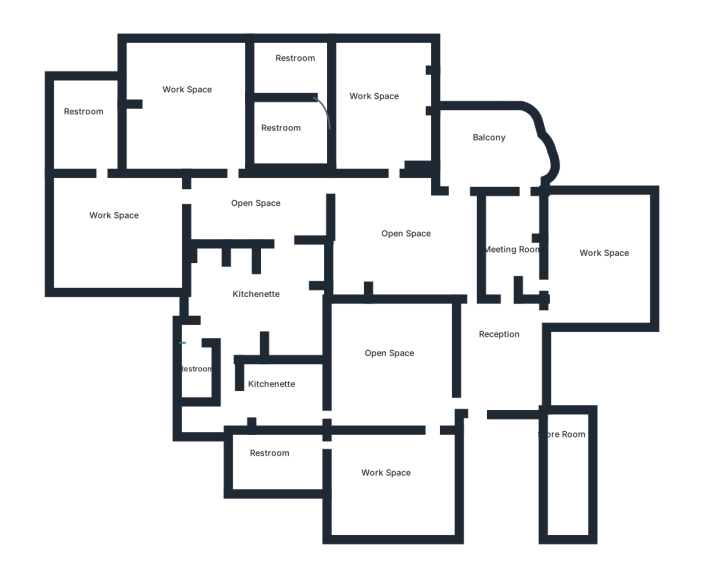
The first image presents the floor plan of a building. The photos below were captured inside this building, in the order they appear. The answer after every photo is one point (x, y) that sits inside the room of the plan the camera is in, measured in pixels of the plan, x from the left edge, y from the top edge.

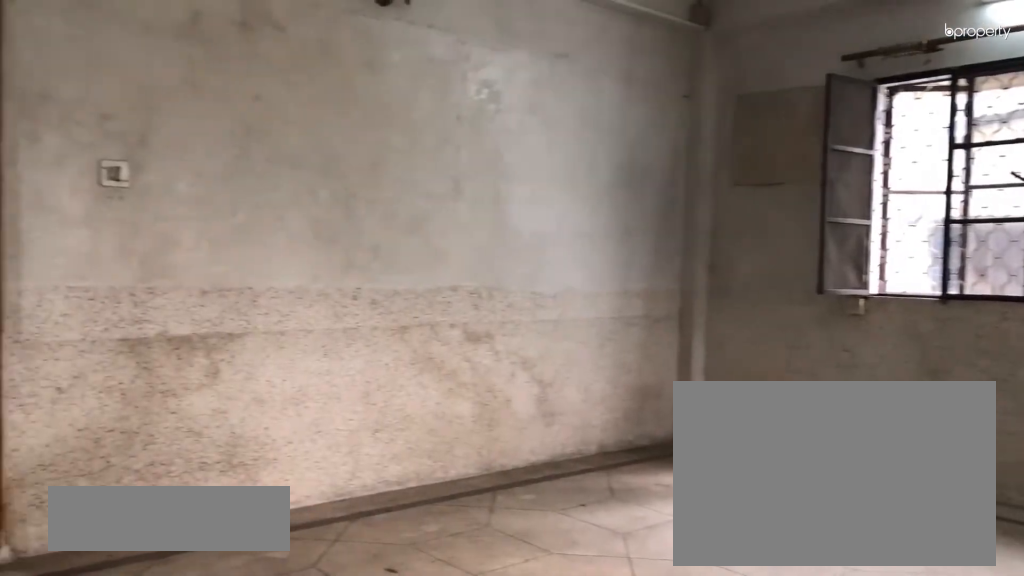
(387, 104)
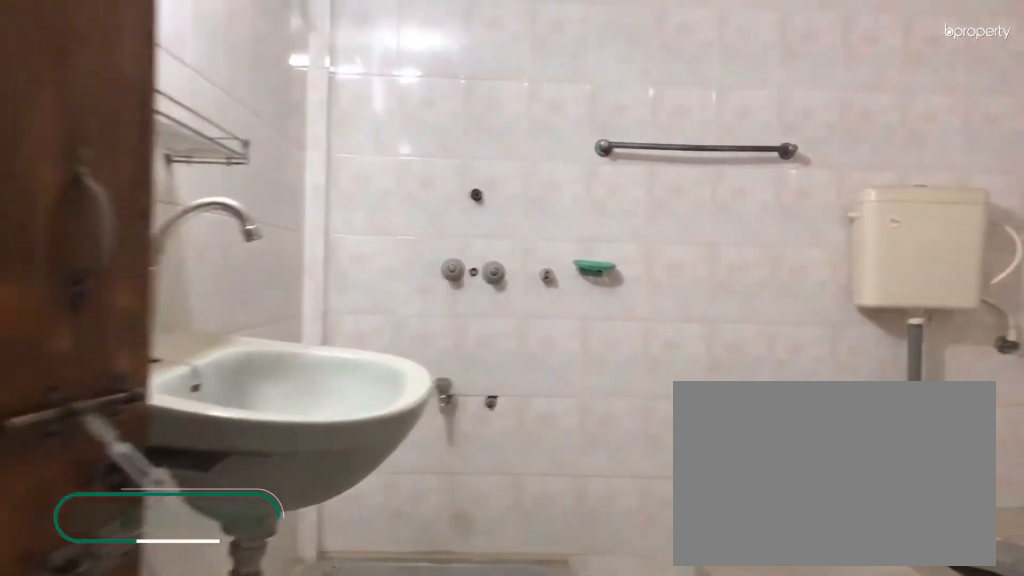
(295, 129)
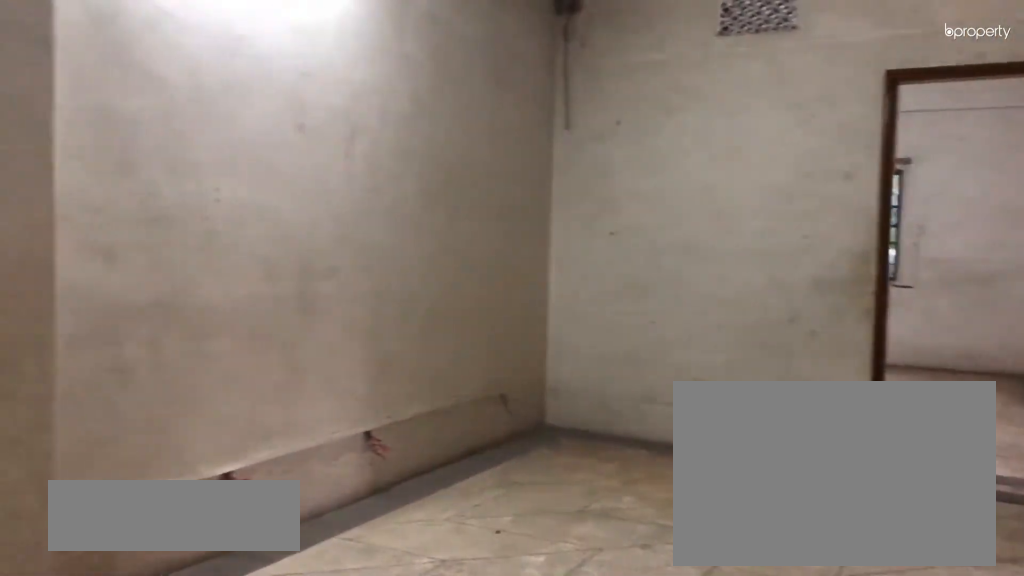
(249, 207)
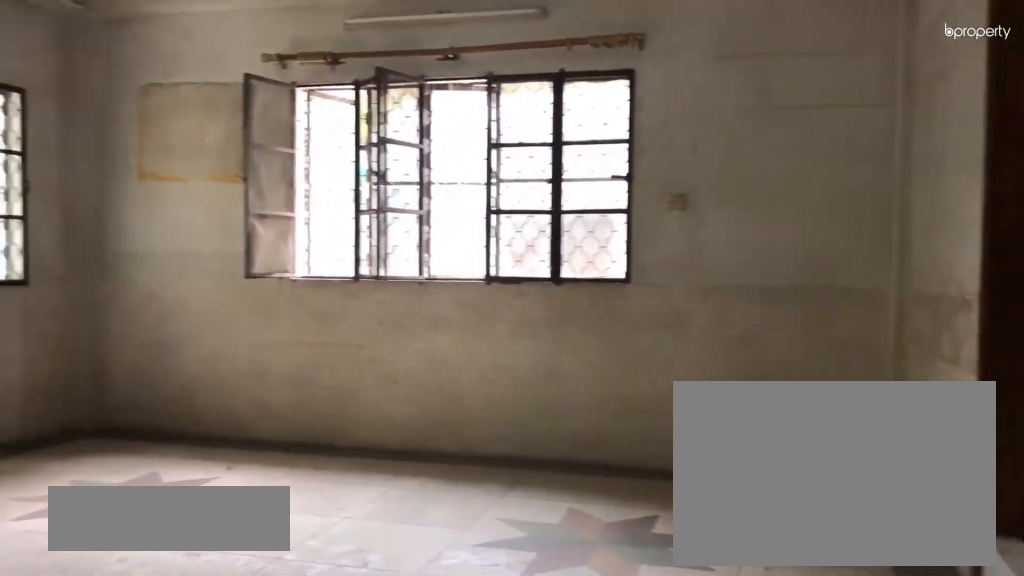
(189, 89)
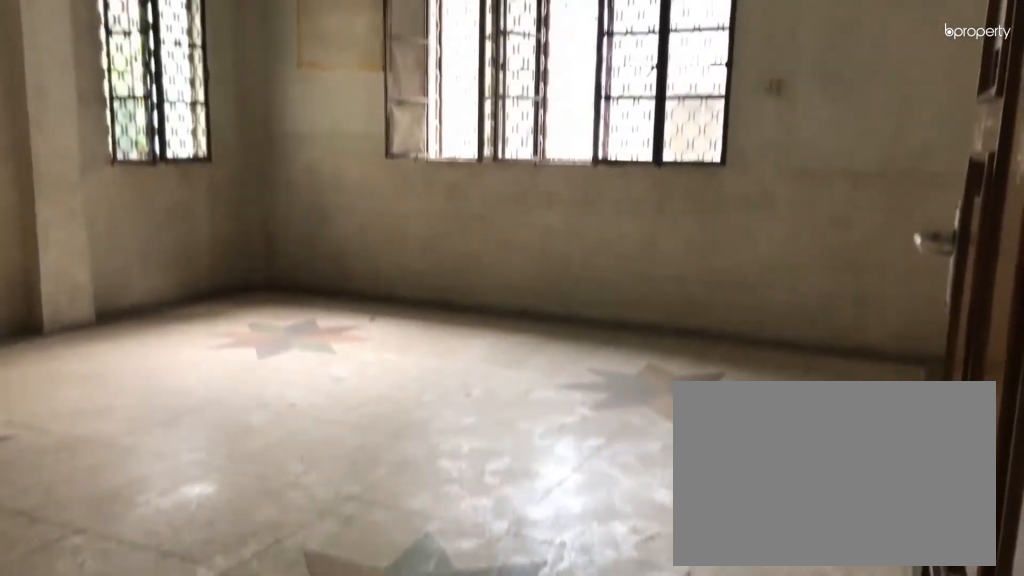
(189, 89)
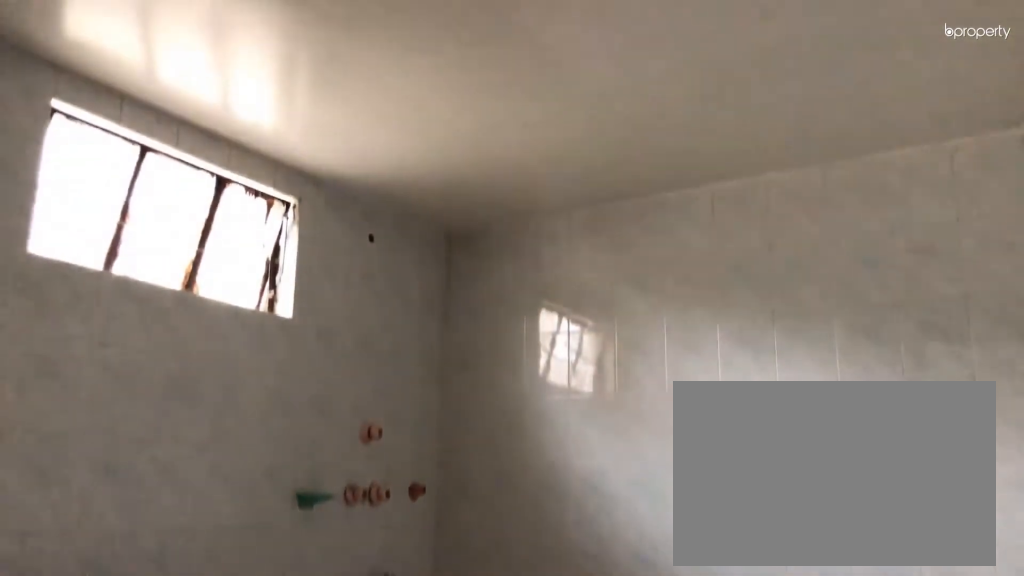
(291, 62)
